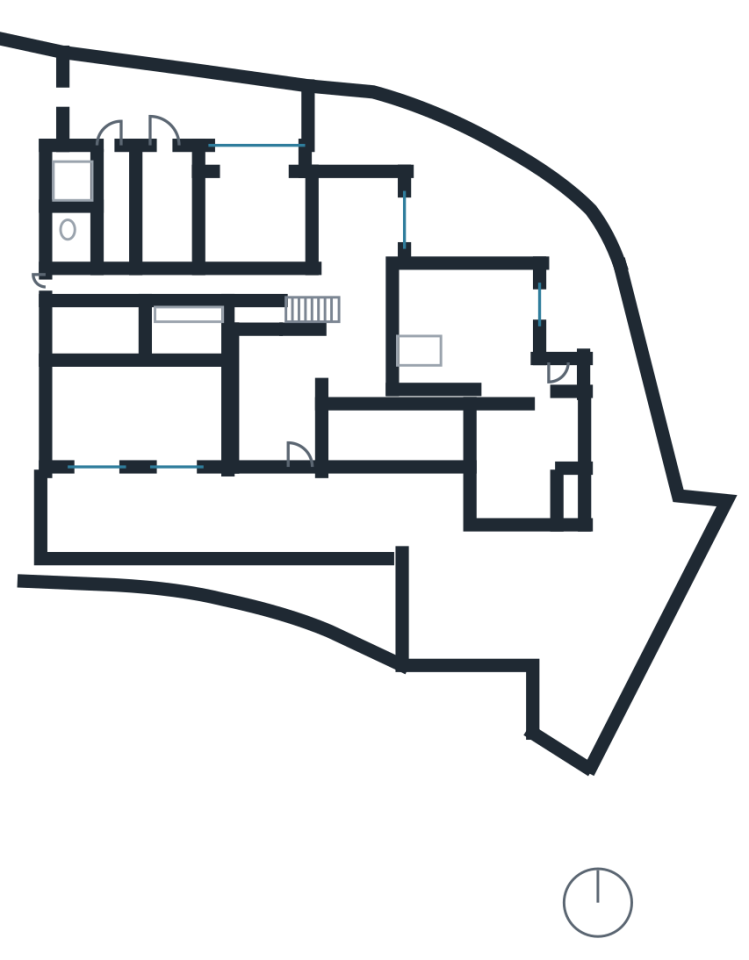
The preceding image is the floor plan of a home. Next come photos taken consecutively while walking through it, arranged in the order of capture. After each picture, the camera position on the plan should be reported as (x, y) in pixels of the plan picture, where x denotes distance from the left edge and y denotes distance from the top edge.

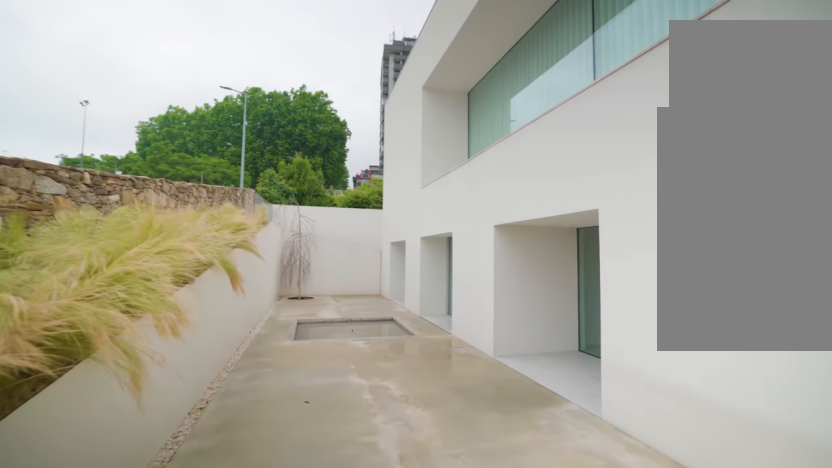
(341, 507)
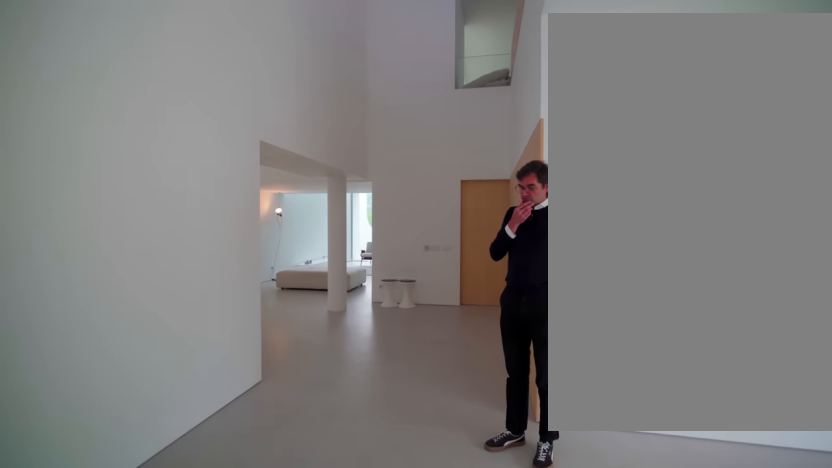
(254, 380)
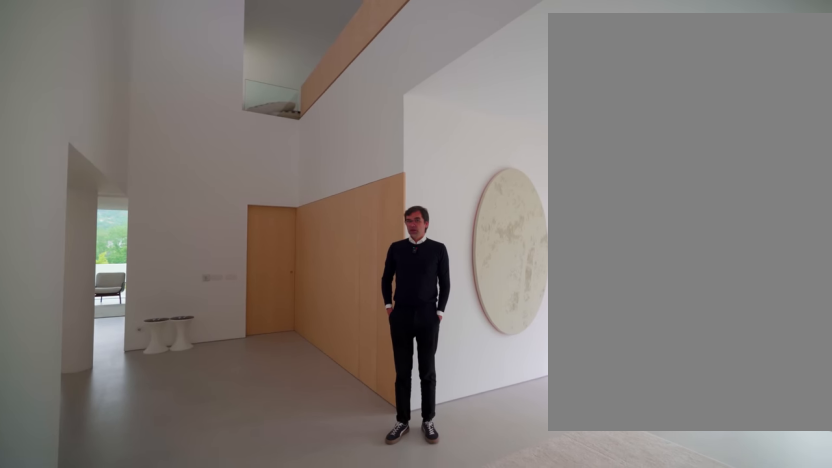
(253, 379)
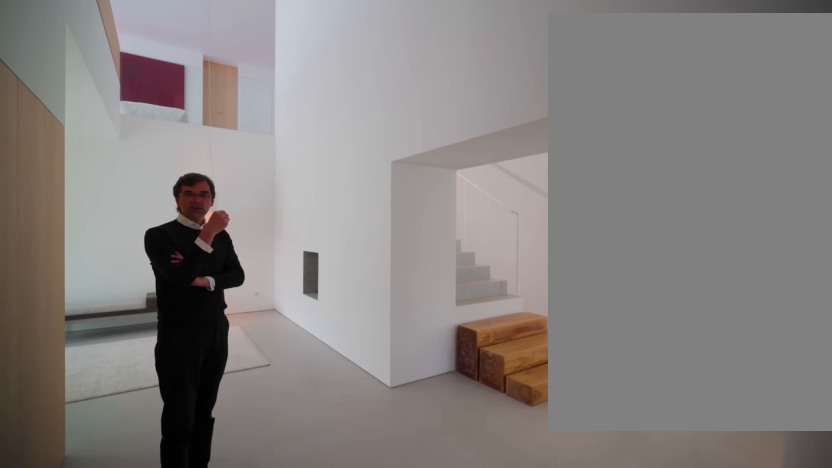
(374, 356)
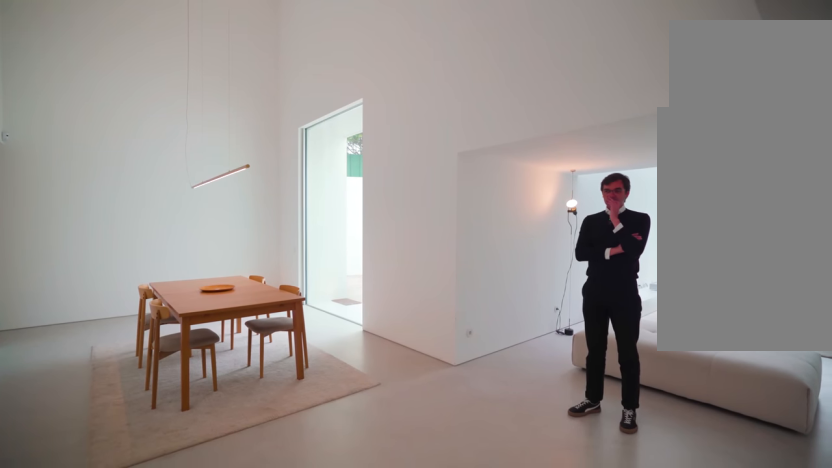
(358, 315)
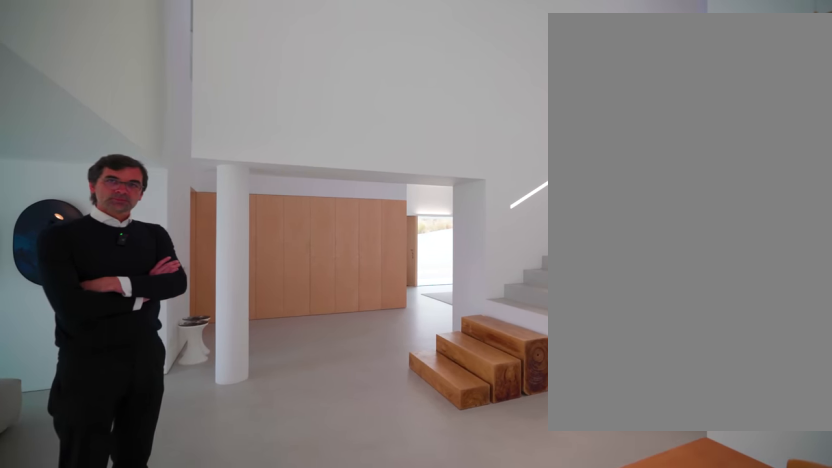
(370, 207)
